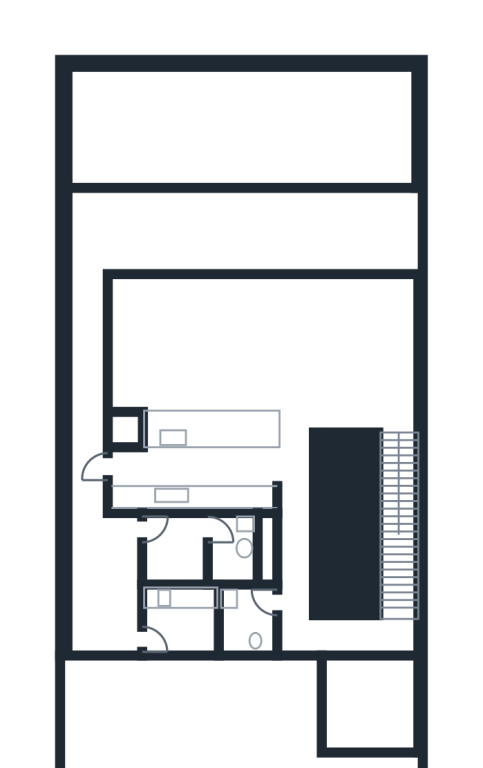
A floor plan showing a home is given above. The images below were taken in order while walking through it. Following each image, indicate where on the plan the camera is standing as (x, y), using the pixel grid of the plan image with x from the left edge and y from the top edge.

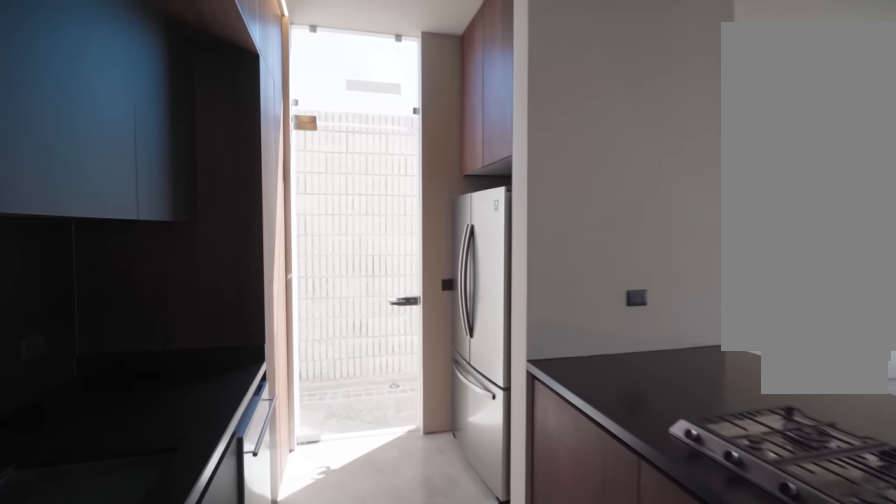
(282, 459)
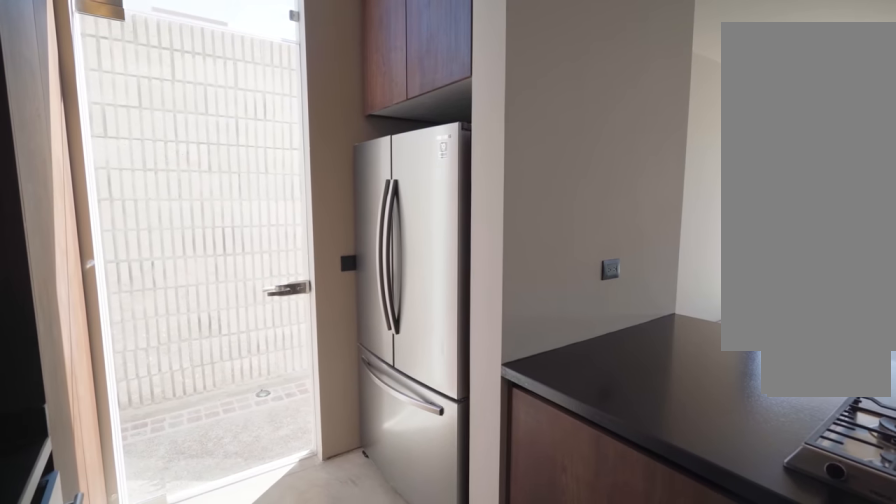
(186, 466)
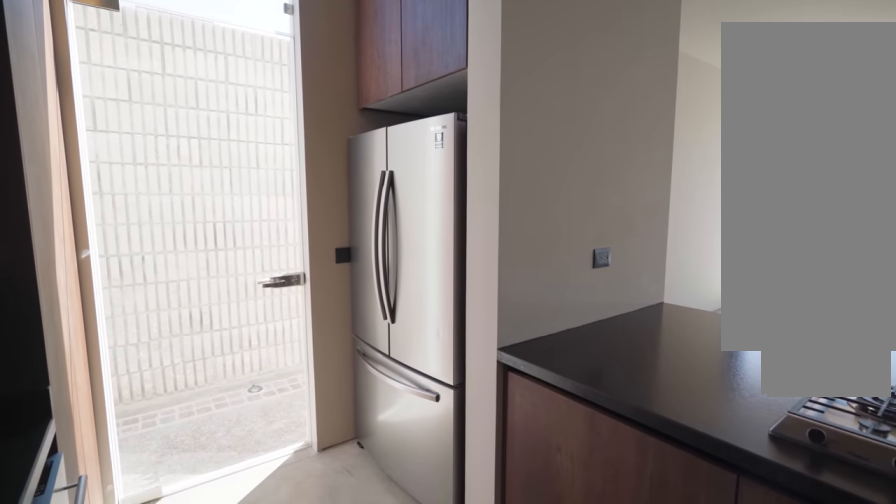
(183, 465)
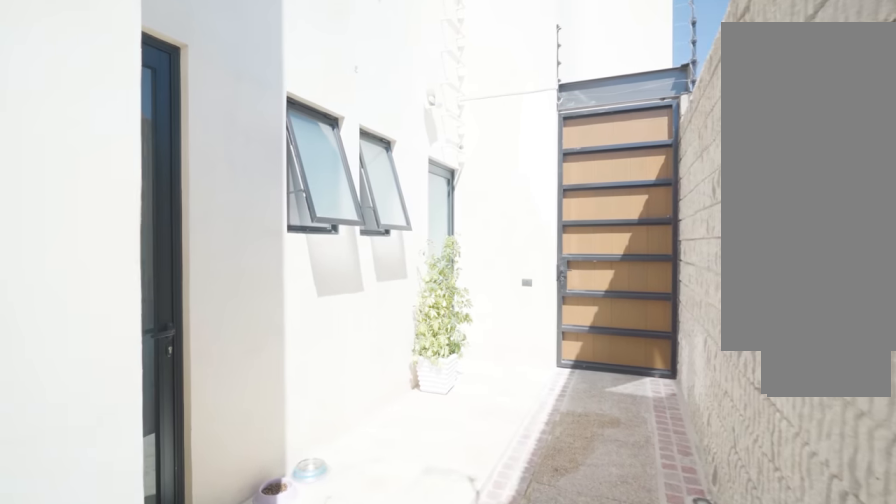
(88, 463)
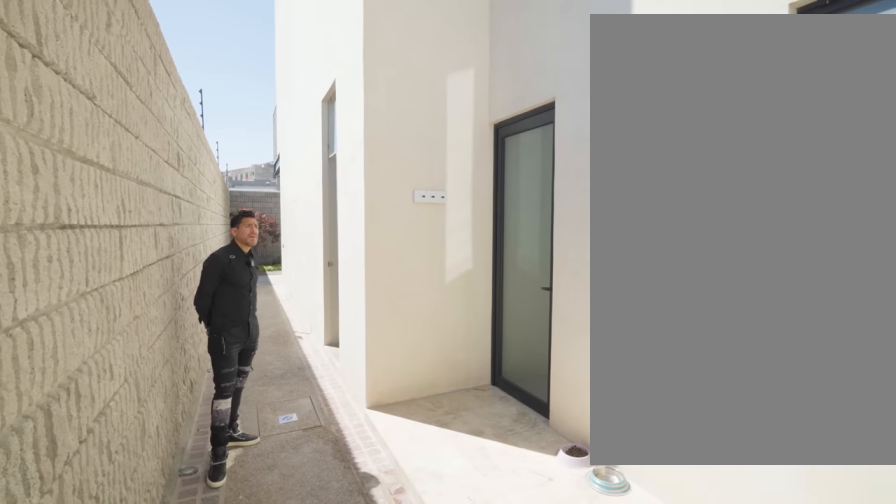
(98, 625)
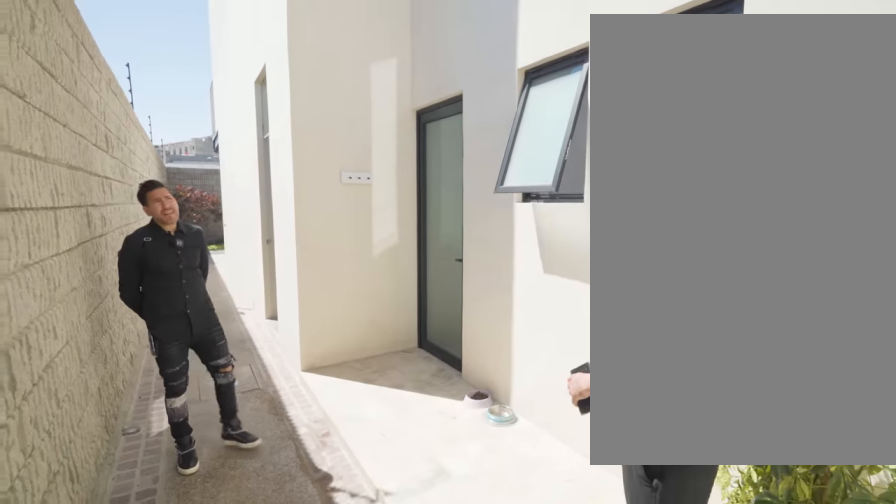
(98, 626)
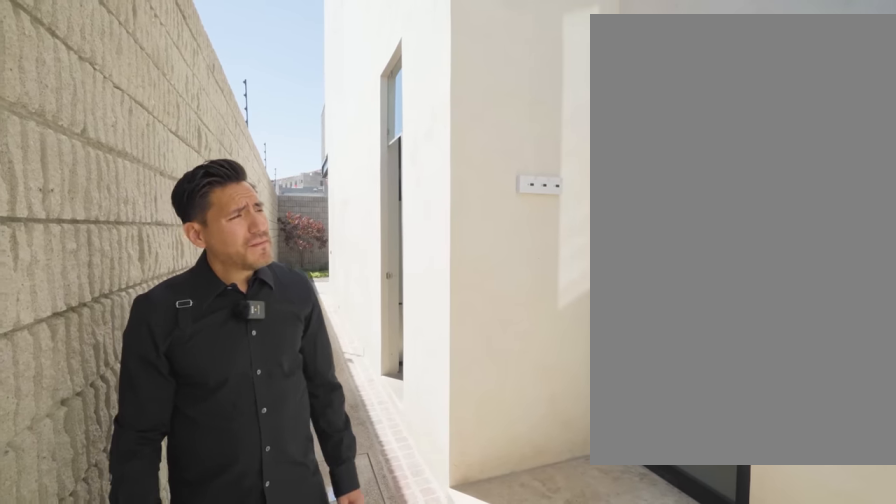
(84, 585)
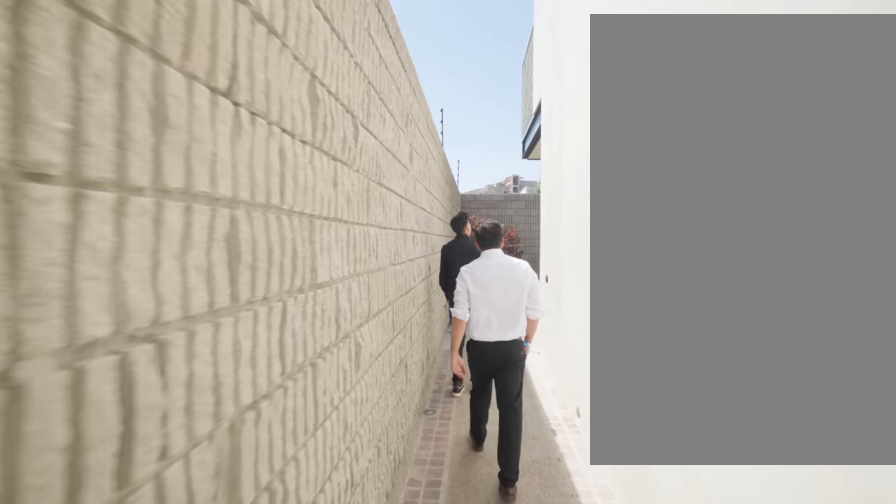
(78, 497)
